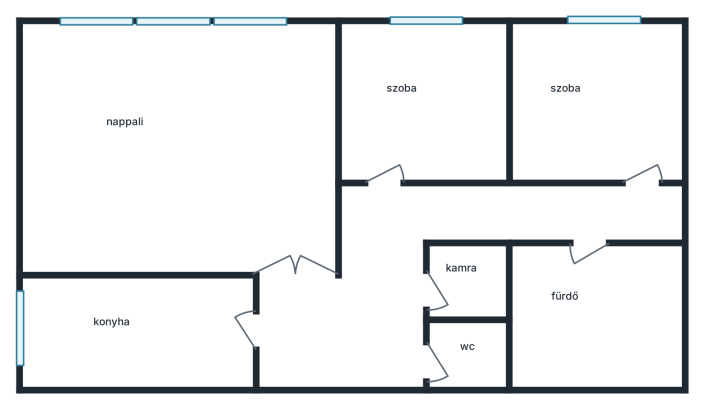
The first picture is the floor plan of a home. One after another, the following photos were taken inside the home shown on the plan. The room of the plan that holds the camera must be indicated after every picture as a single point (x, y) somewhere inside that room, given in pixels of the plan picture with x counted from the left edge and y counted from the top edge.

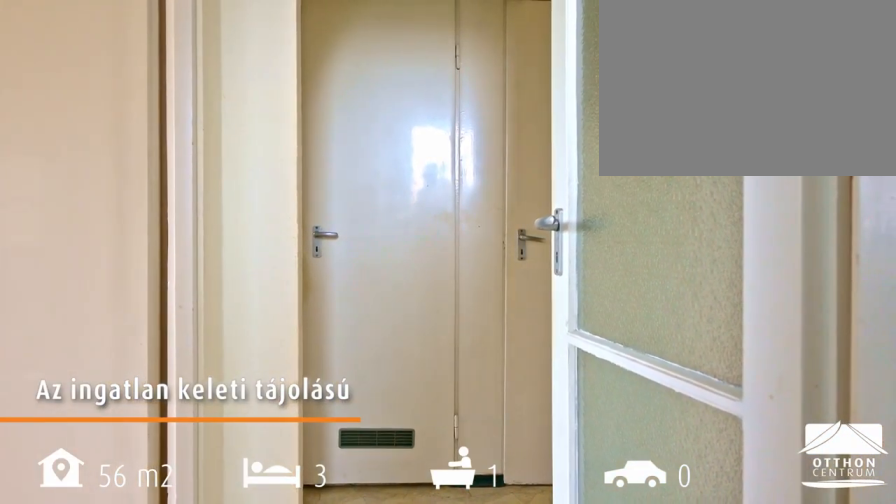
(190, 334)
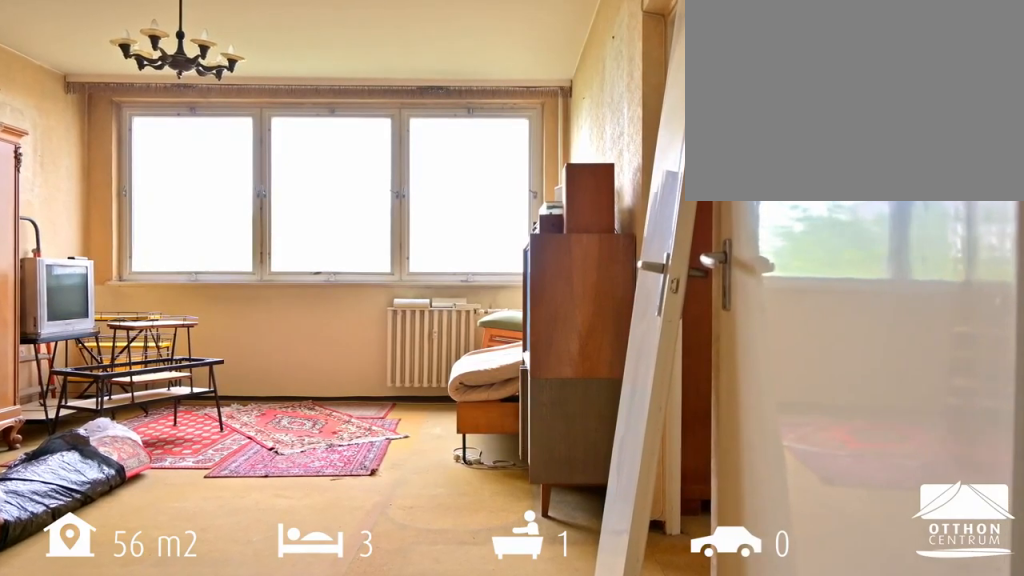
(167, 185)
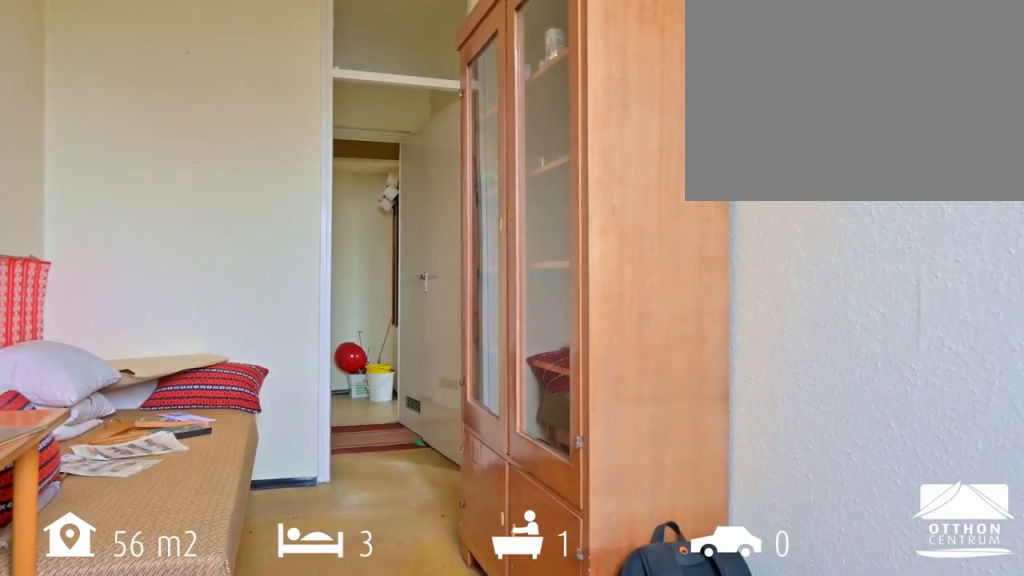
(412, 104)
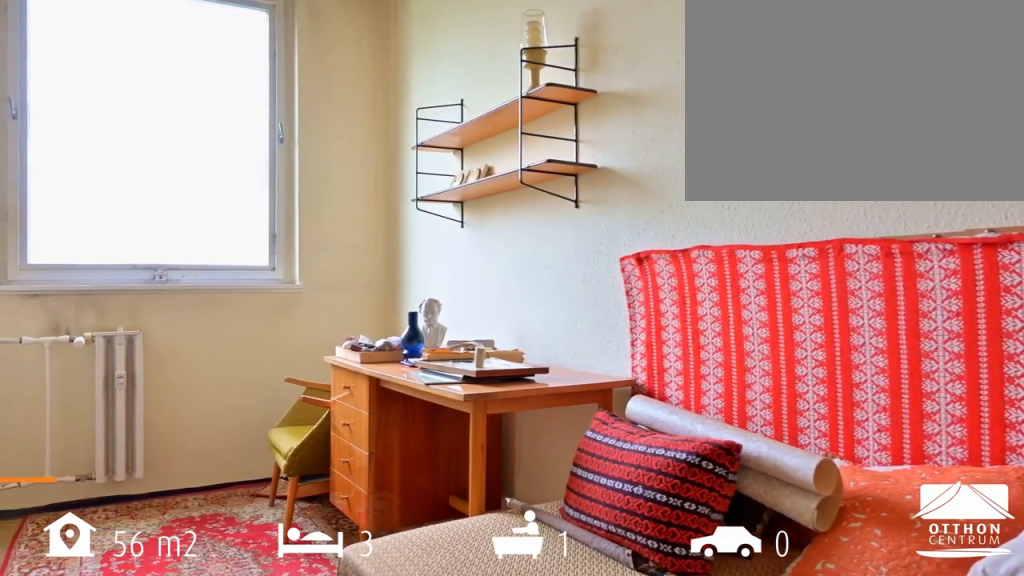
(411, 104)
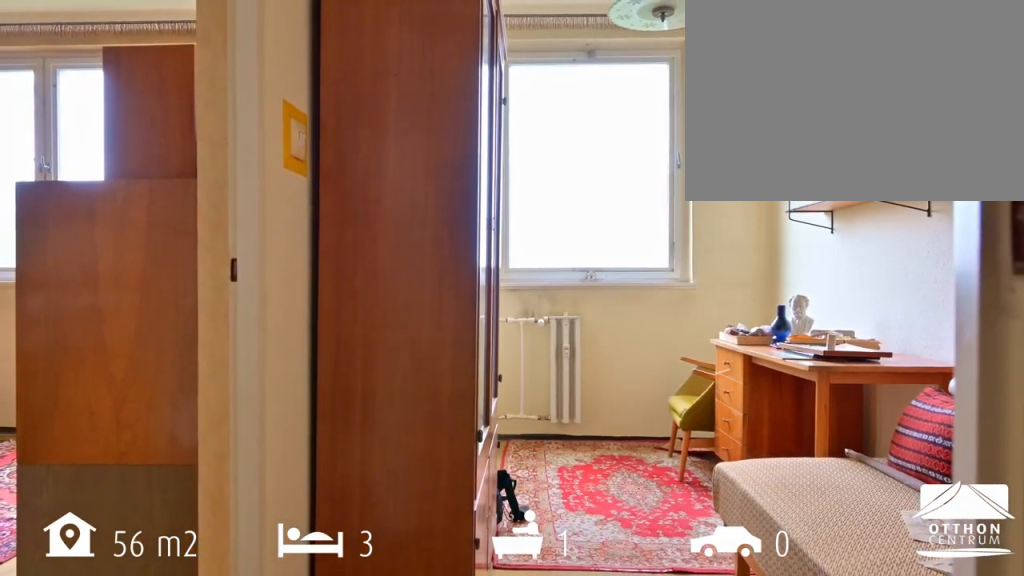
(379, 231)
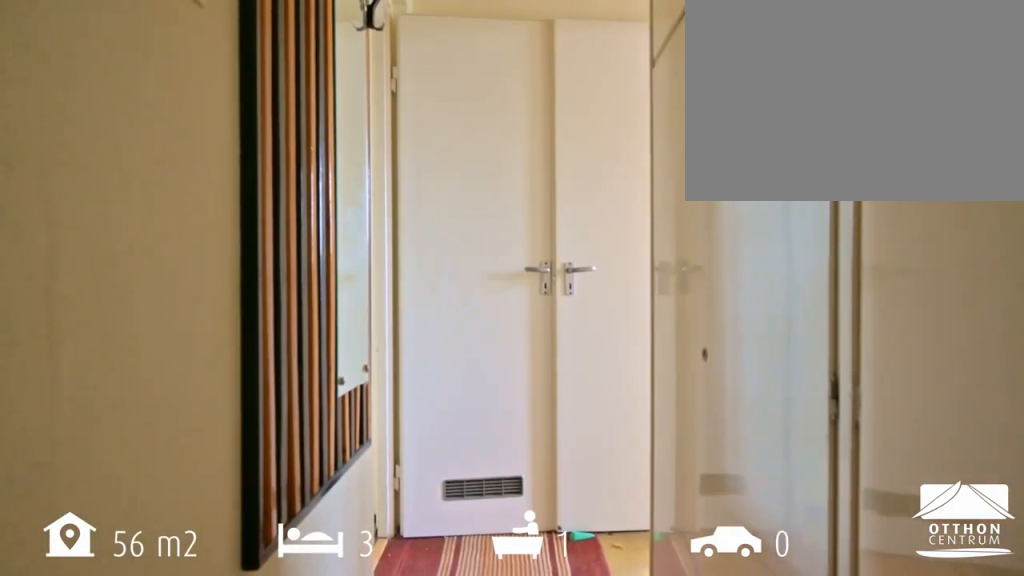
(380, 230)
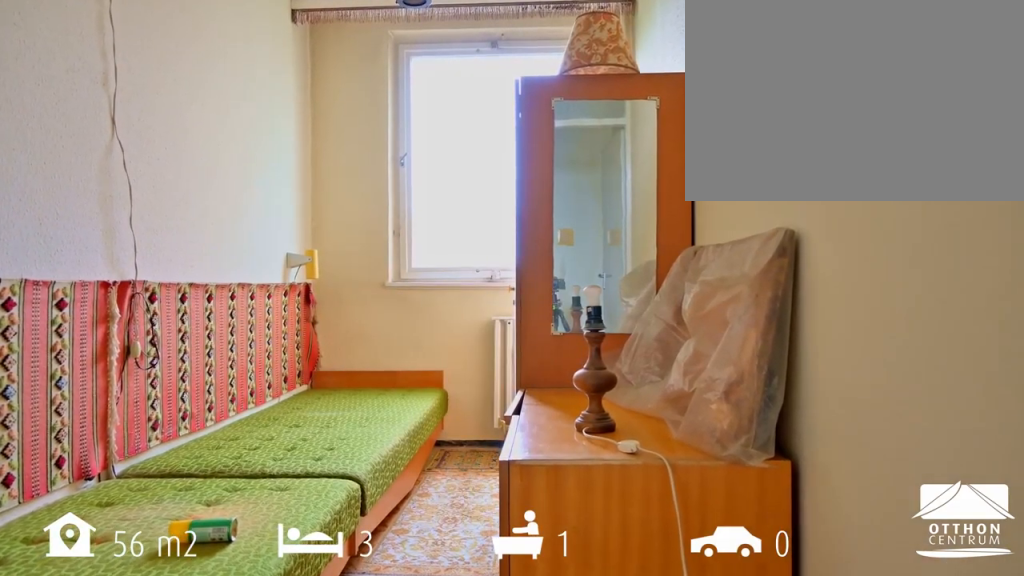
(599, 105)
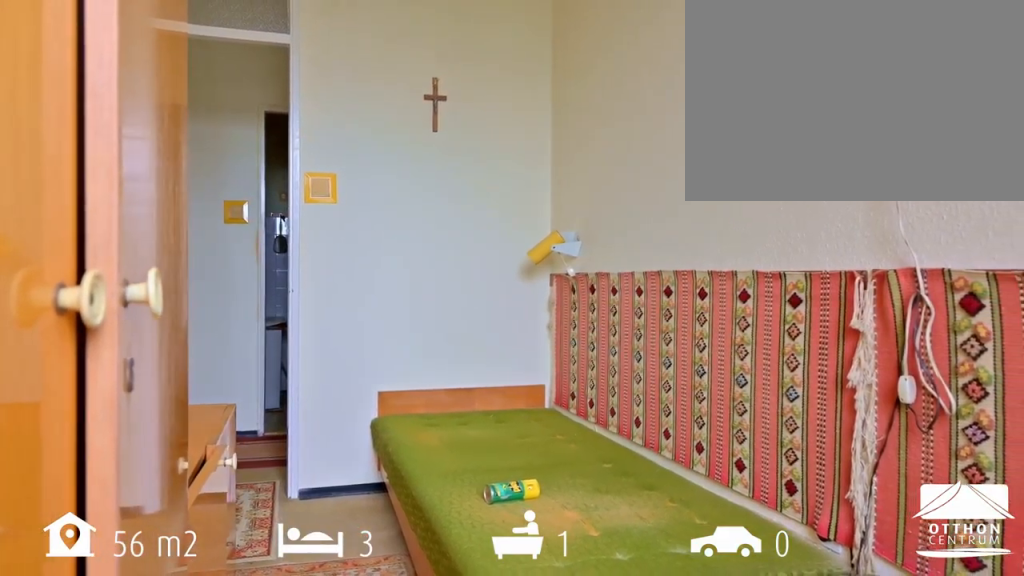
(598, 104)
